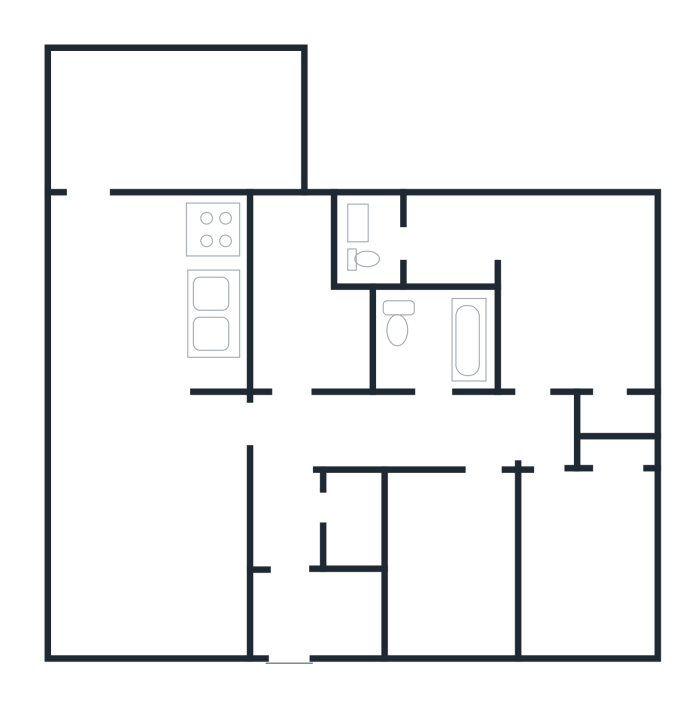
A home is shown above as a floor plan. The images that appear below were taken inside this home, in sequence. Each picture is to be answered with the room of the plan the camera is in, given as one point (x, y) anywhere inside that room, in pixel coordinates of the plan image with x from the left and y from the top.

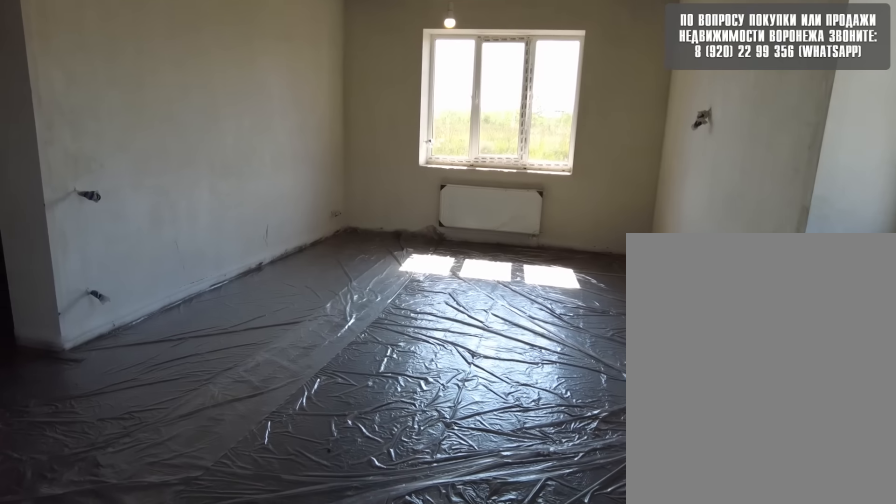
(120, 280)
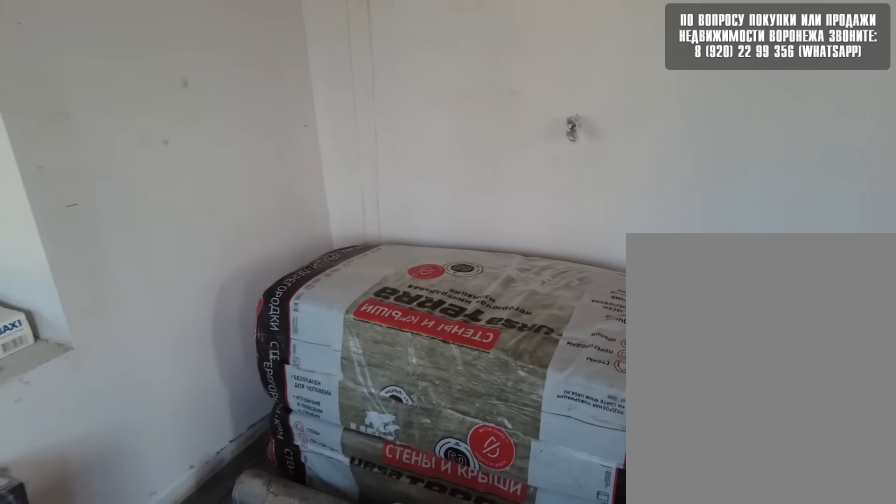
(120, 252)
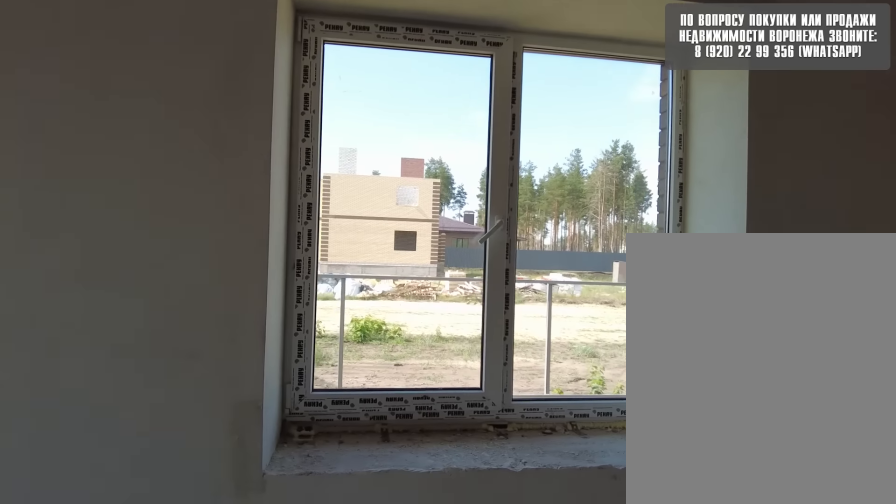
(121, 252)
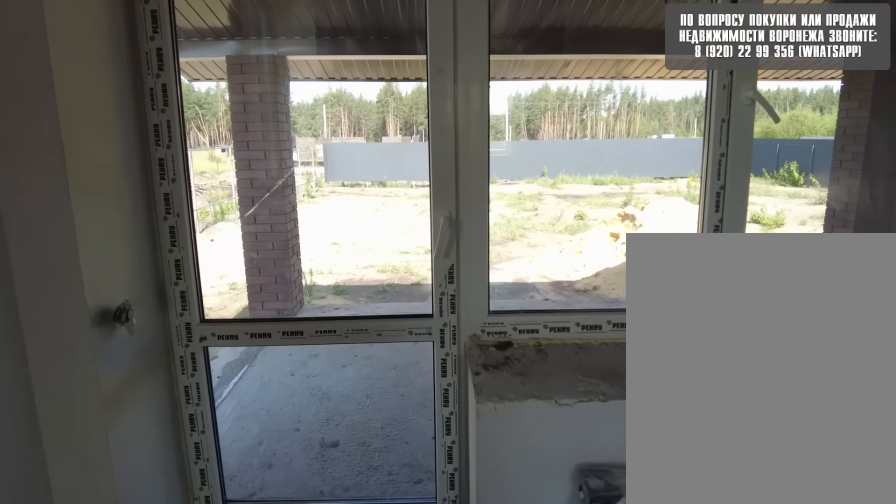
(123, 245)
